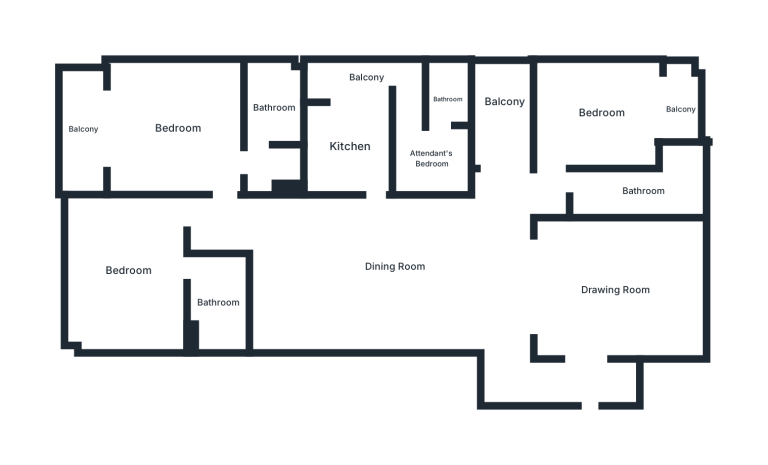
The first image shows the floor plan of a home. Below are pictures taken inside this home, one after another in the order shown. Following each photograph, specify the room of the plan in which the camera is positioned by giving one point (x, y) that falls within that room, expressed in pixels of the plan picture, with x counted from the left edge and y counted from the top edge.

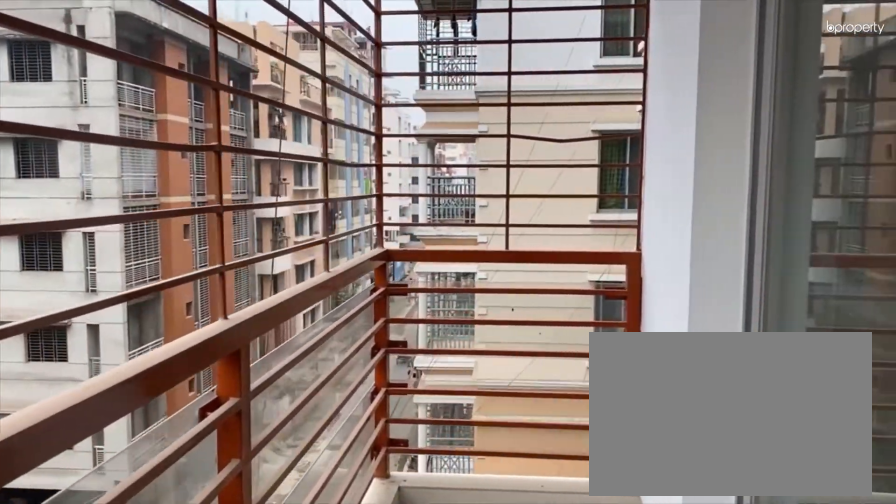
(82, 127)
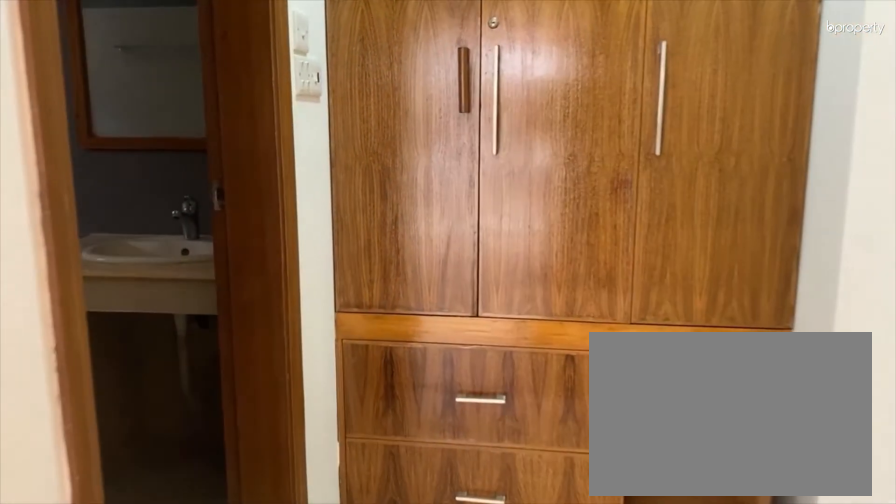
(256, 149)
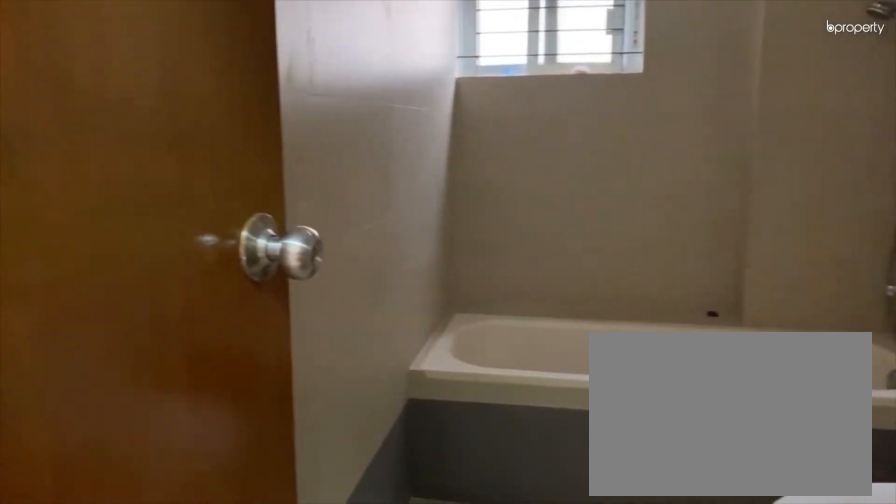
(273, 107)
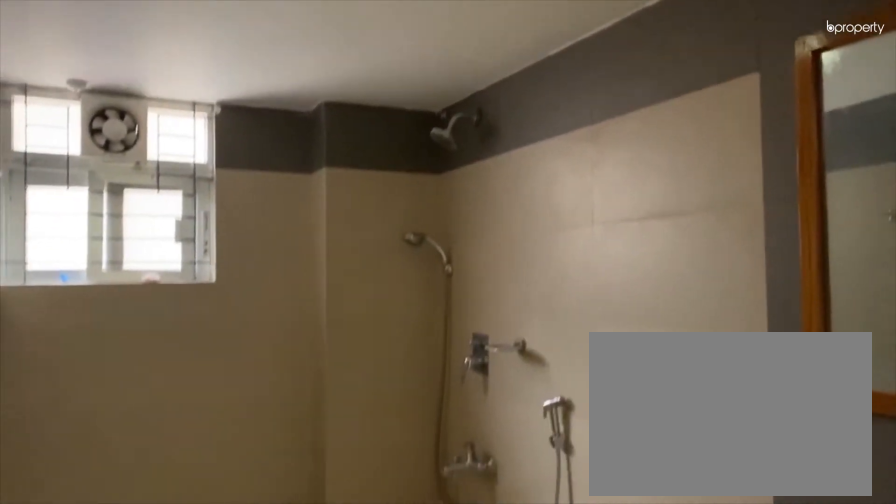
(273, 107)
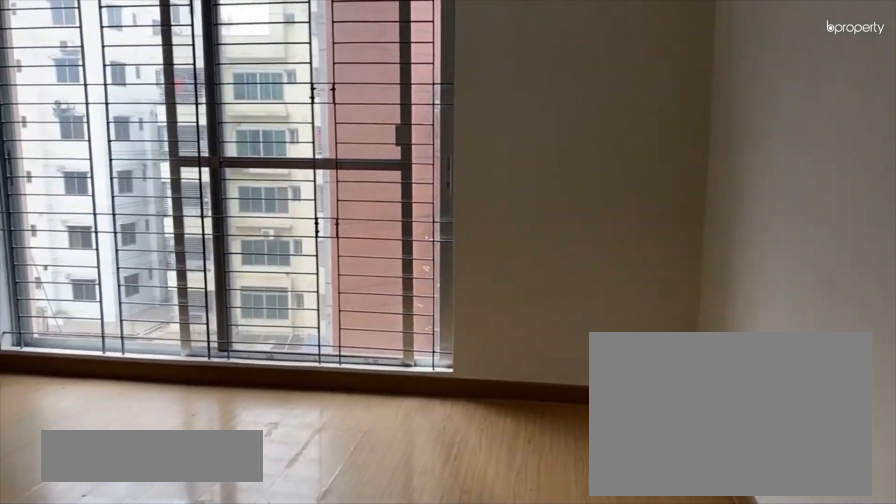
(126, 271)
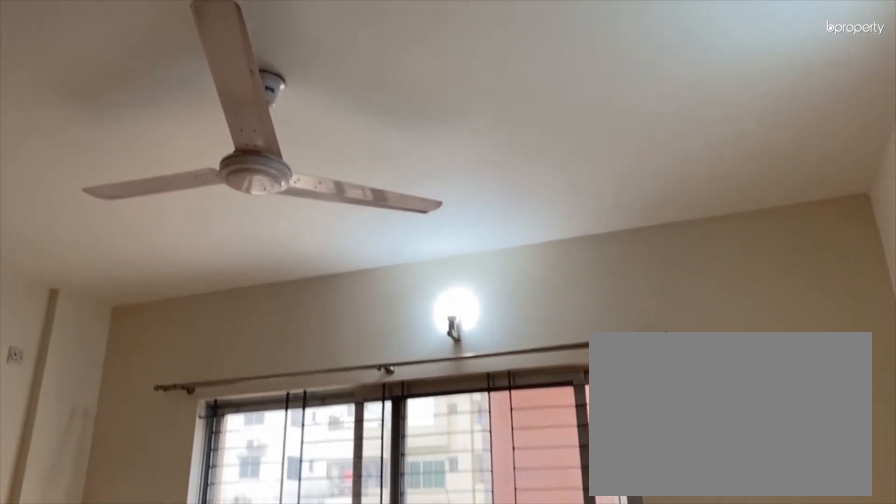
(126, 271)
